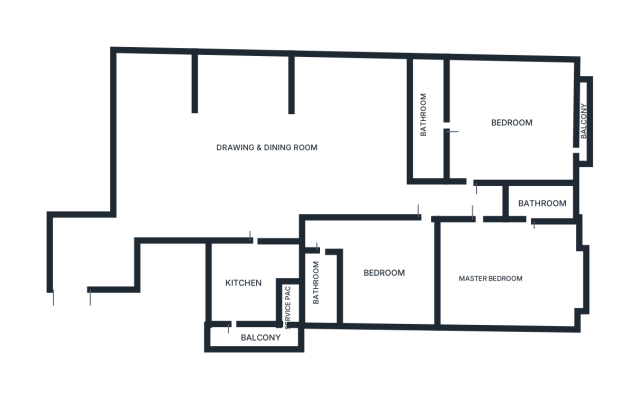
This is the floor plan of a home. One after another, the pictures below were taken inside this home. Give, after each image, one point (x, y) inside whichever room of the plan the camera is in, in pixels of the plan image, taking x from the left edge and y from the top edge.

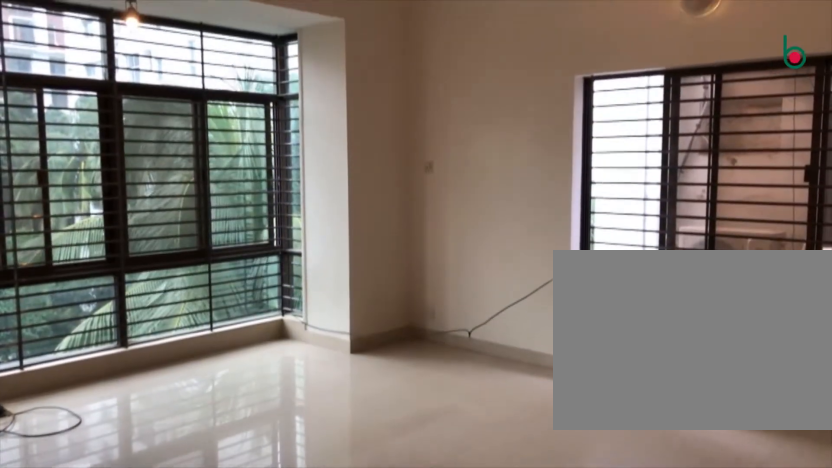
(504, 272)
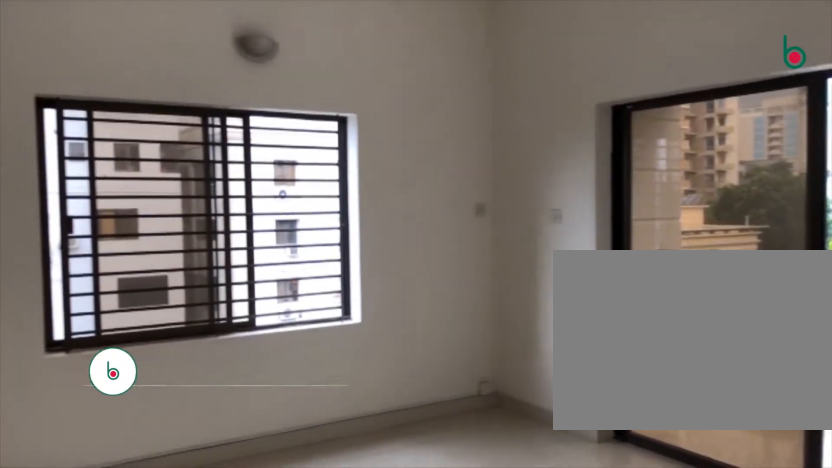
(497, 144)
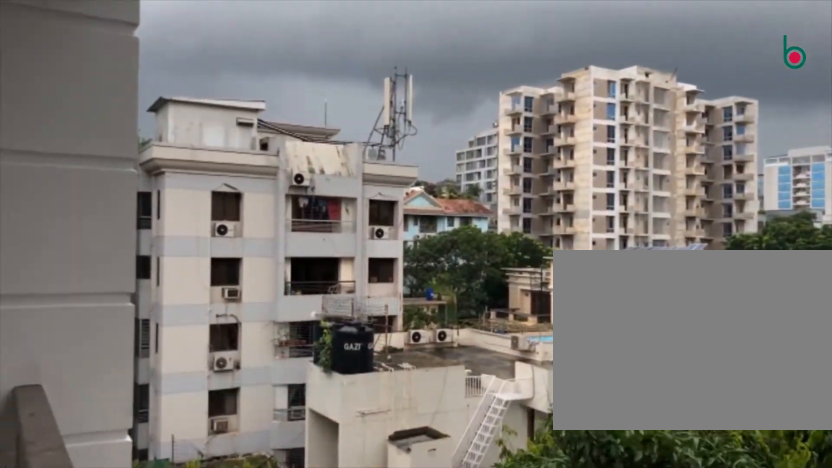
(581, 122)
